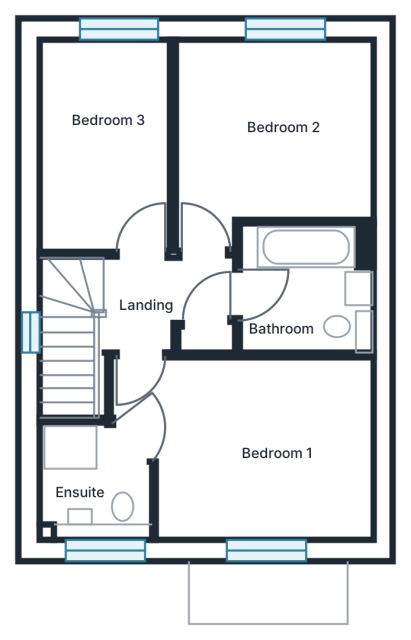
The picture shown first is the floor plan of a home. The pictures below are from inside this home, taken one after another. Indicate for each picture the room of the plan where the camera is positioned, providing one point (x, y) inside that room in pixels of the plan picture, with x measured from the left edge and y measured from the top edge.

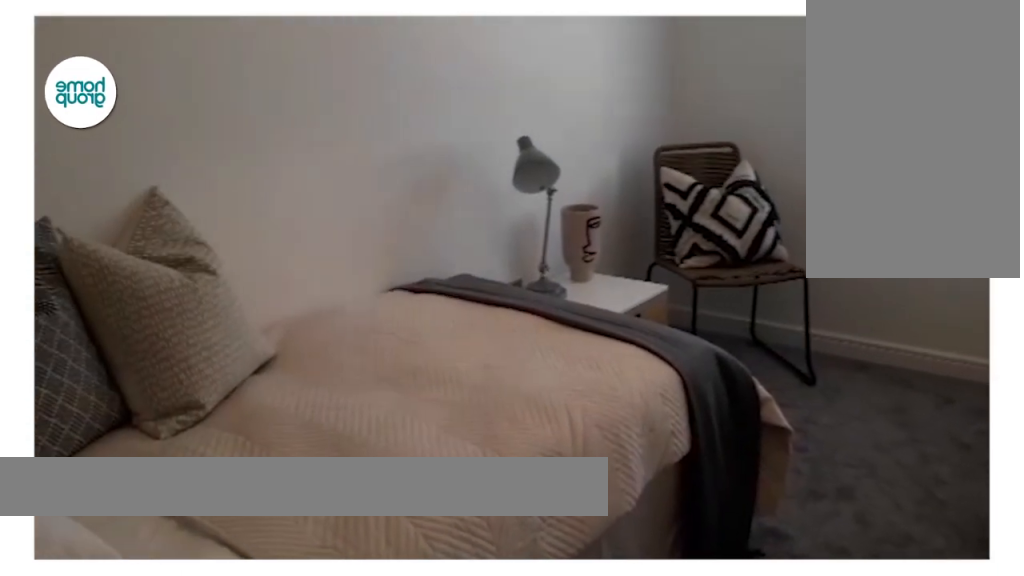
(106, 147)
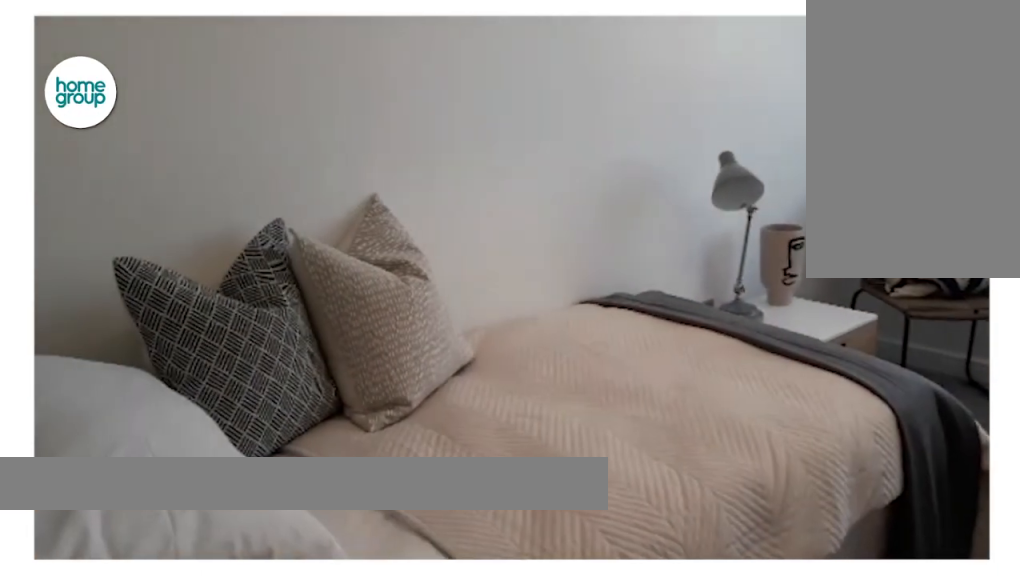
(106, 147)
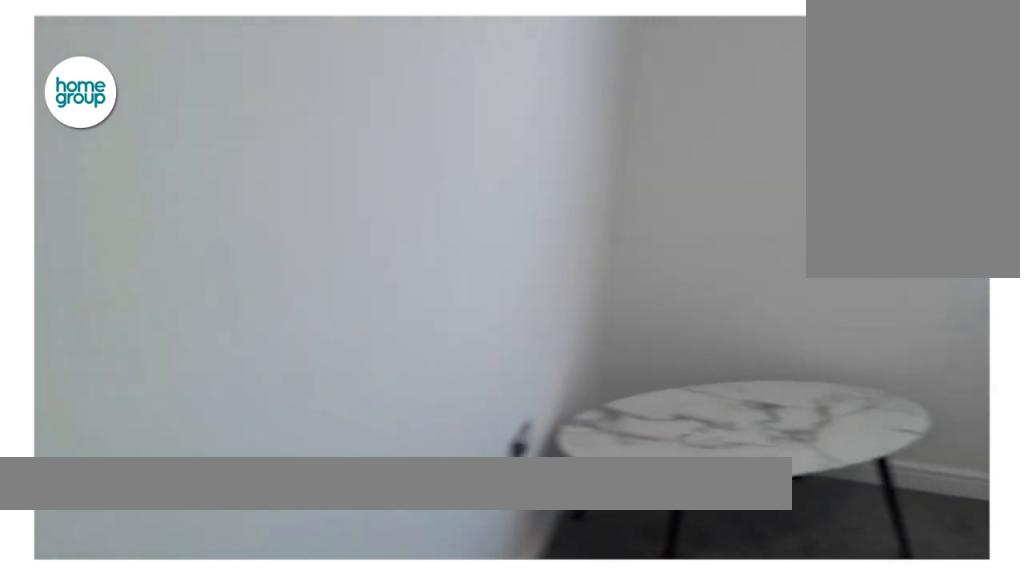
(271, 137)
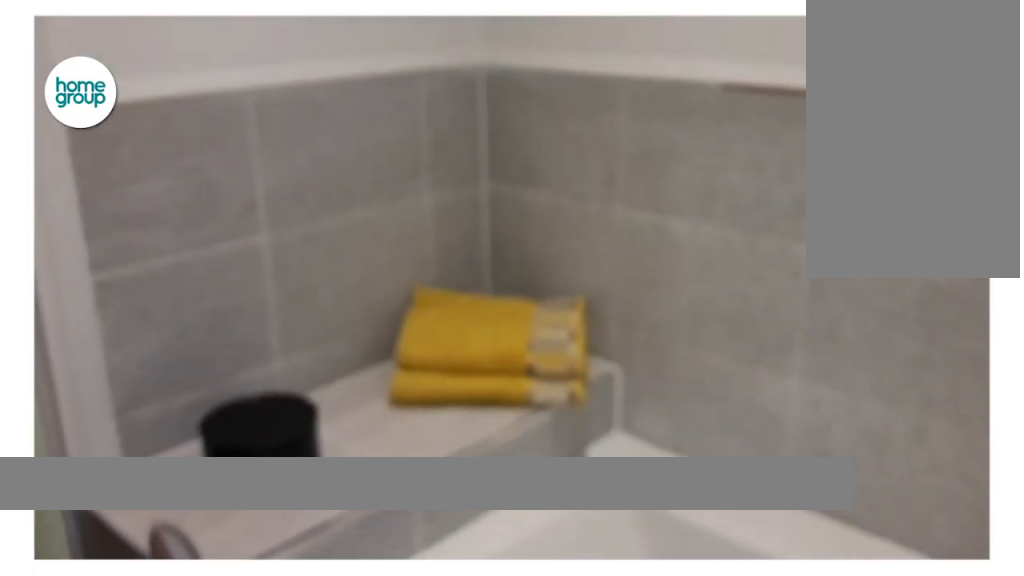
(302, 291)
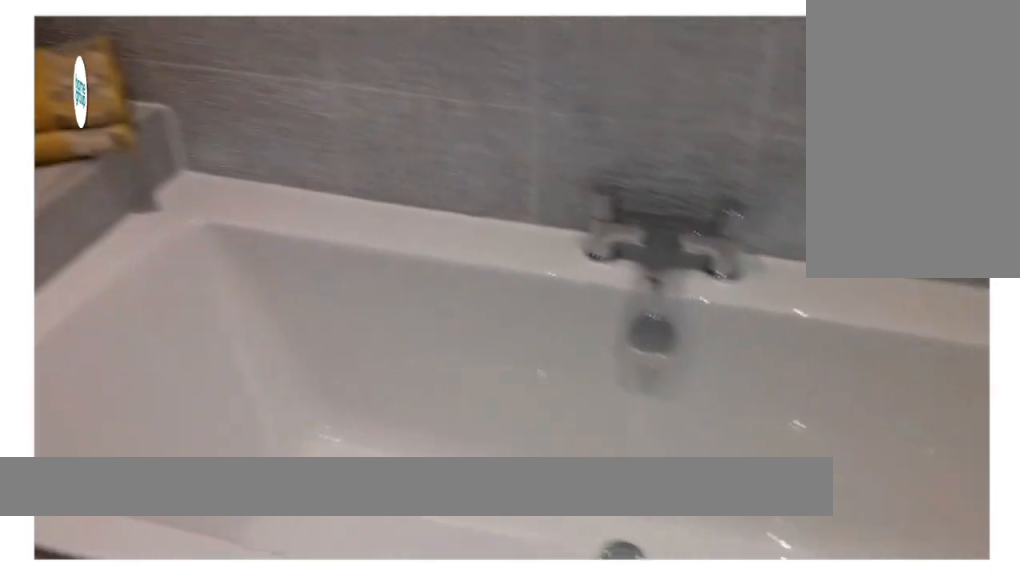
(302, 291)
